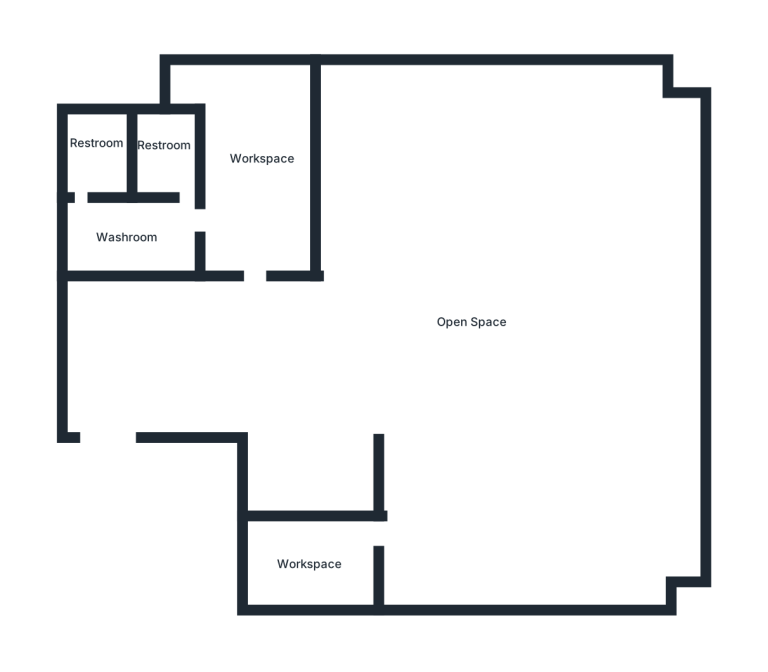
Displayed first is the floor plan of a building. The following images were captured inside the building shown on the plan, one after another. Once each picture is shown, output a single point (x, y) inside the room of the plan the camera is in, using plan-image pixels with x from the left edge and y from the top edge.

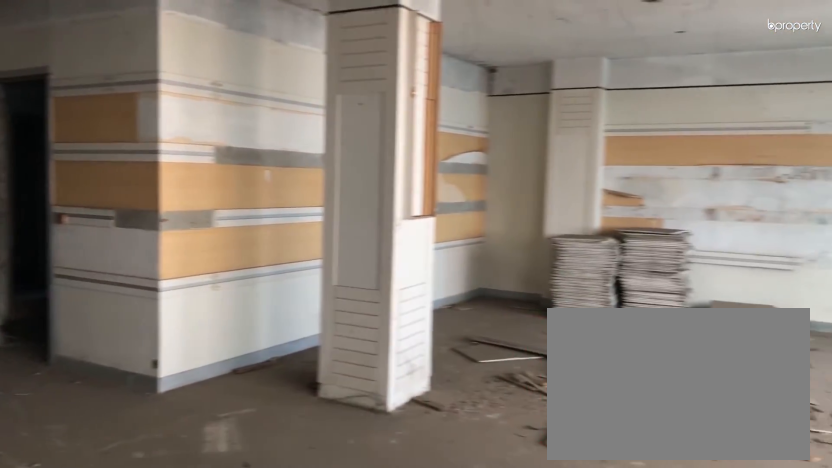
(478, 300)
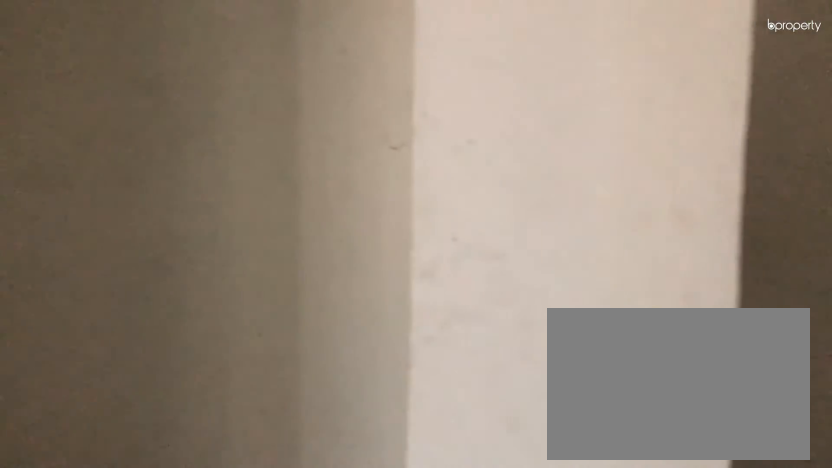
(314, 567)
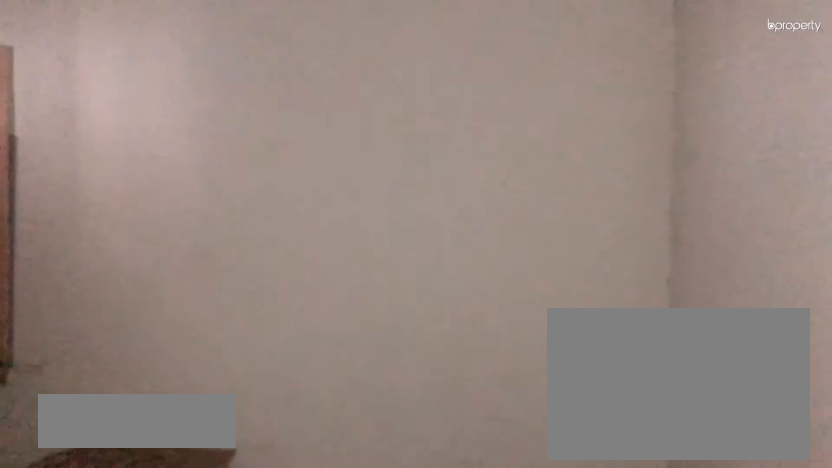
(252, 181)
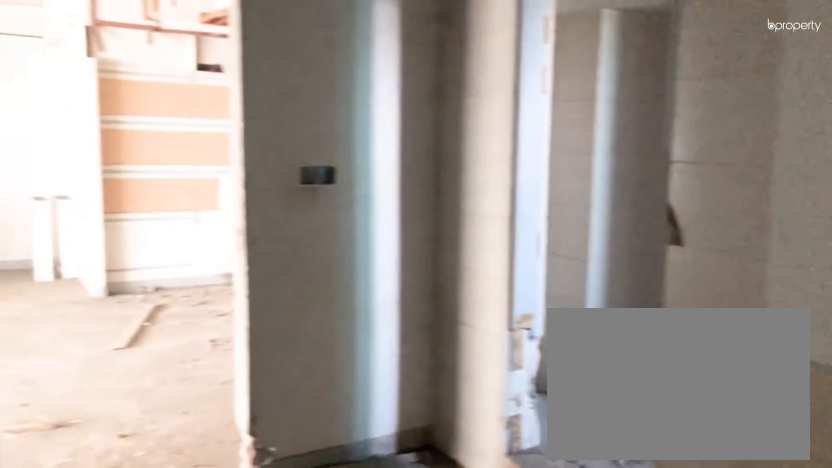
(252, 181)
